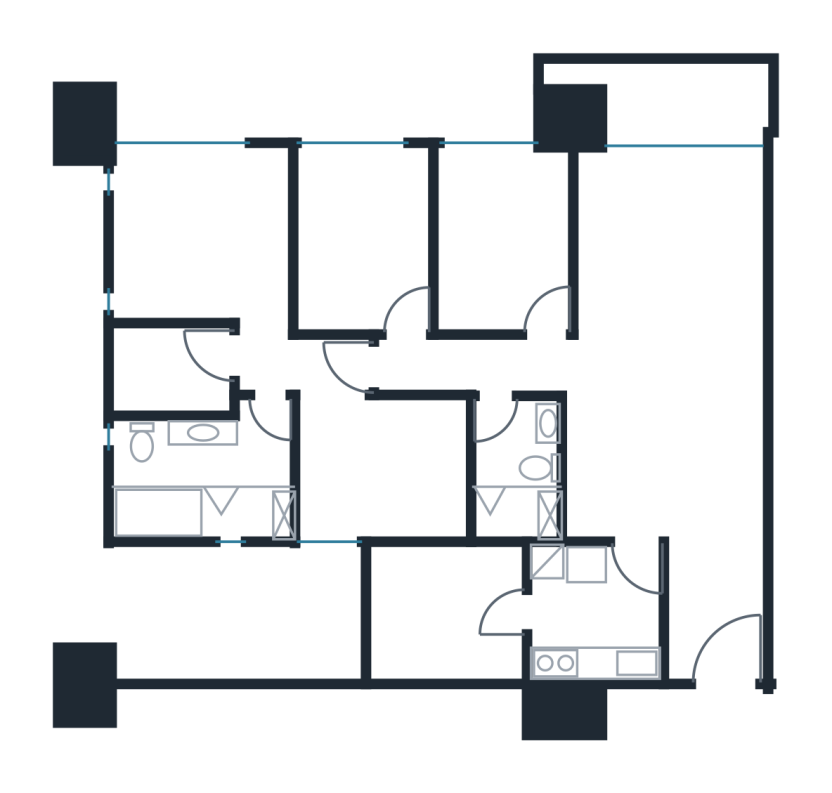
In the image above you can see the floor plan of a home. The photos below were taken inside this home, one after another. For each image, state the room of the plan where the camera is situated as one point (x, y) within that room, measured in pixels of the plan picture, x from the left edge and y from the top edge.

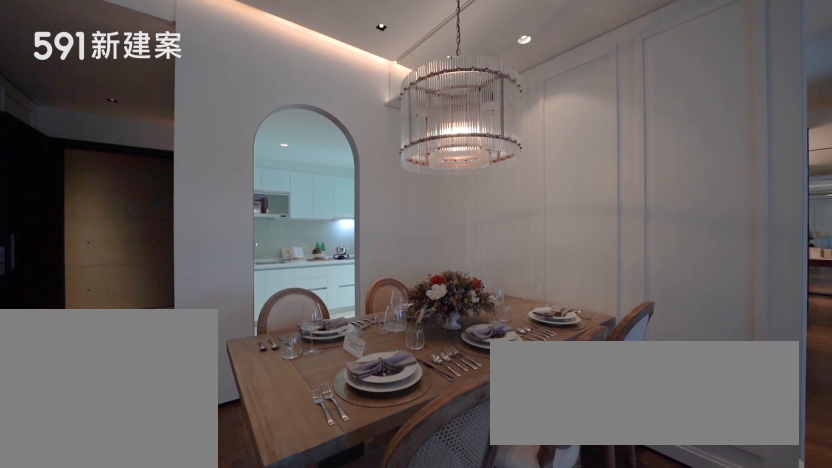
(661, 468)
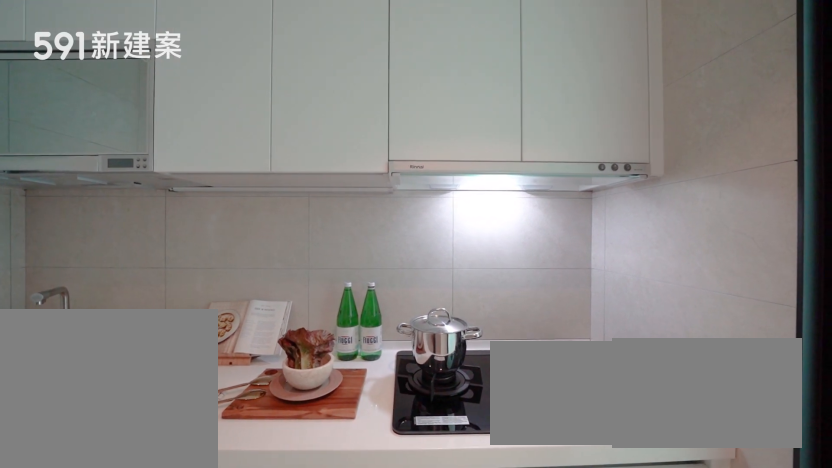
(592, 614)
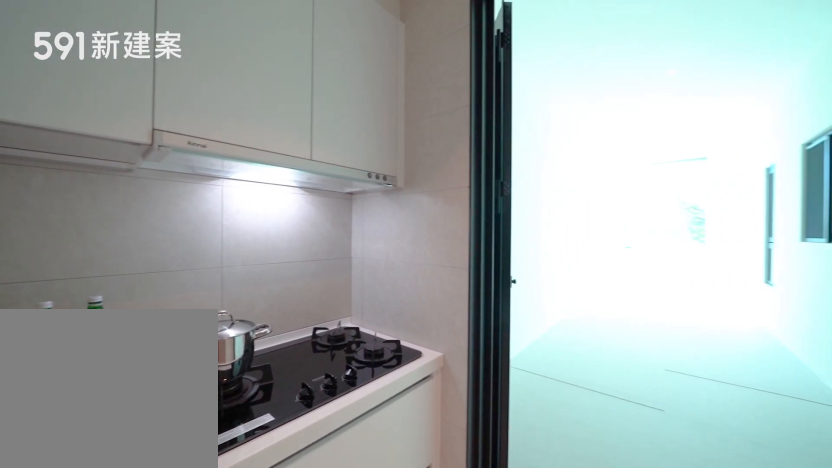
(592, 614)
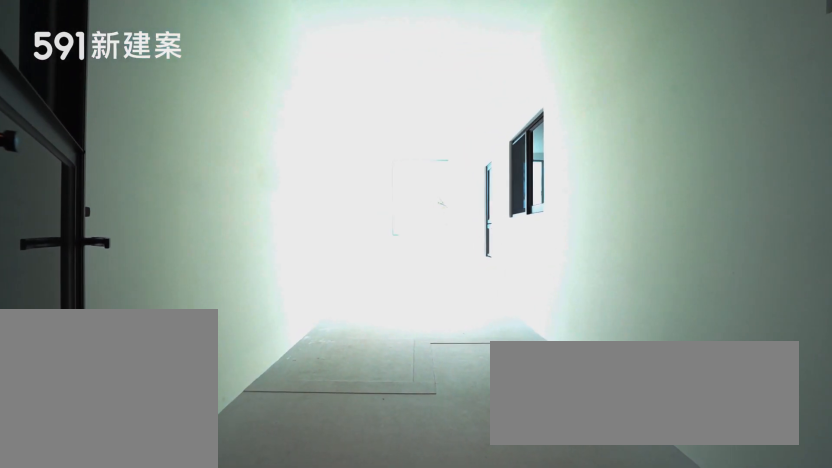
(450, 606)
